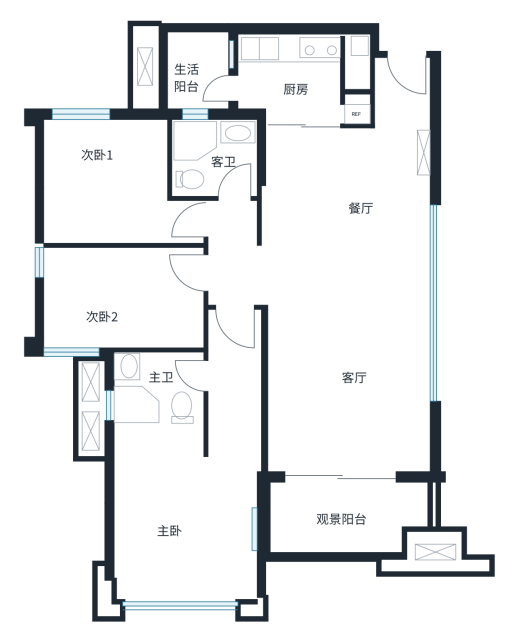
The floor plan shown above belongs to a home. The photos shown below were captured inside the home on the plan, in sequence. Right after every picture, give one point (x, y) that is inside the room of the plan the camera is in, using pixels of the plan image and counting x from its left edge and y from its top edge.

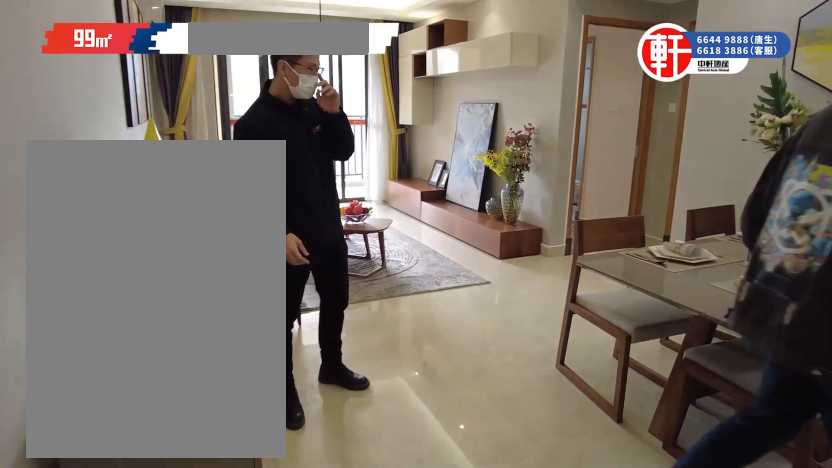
(347, 183)
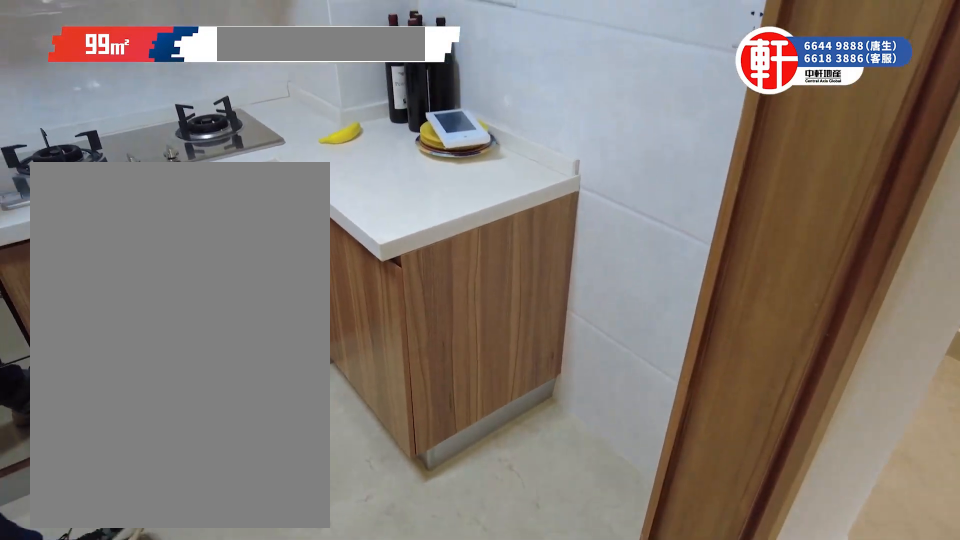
(297, 87)
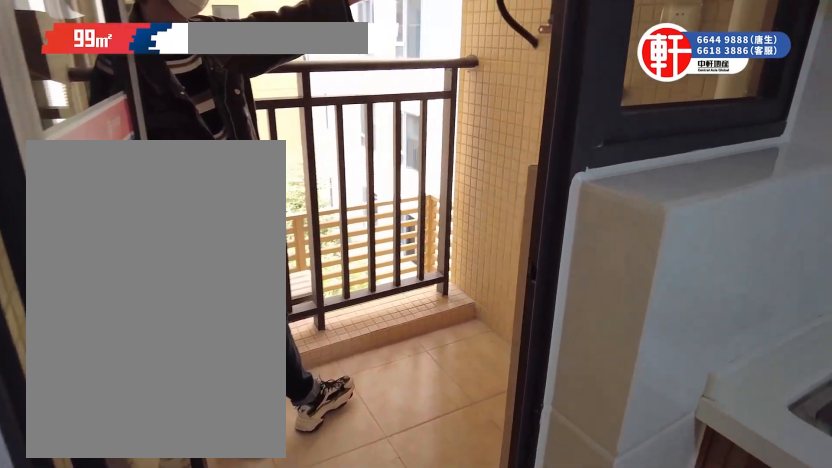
(297, 87)
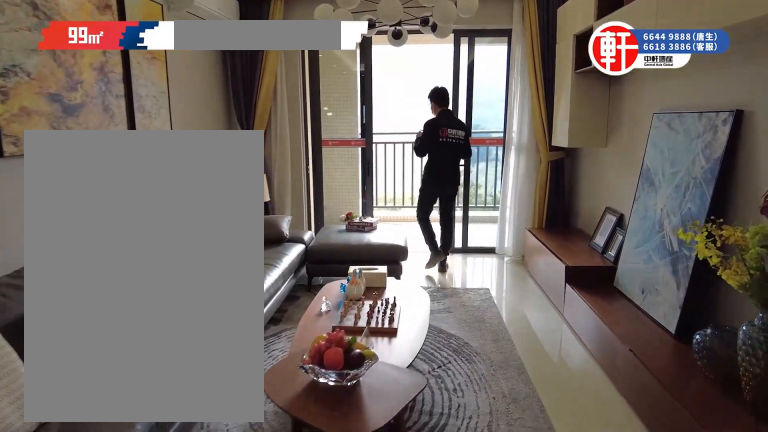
(347, 390)
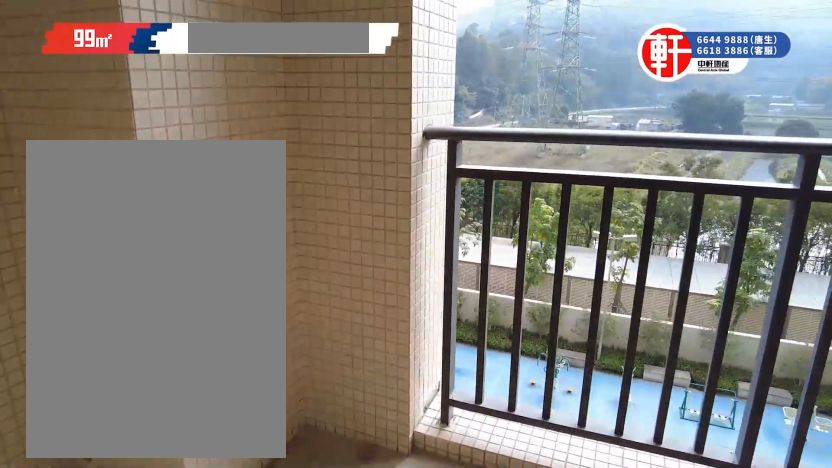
(339, 520)
